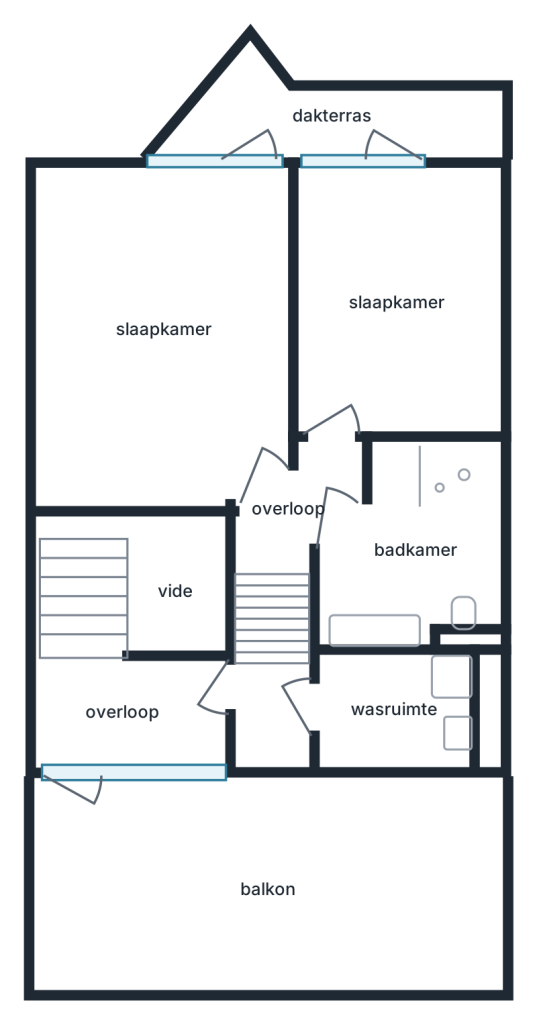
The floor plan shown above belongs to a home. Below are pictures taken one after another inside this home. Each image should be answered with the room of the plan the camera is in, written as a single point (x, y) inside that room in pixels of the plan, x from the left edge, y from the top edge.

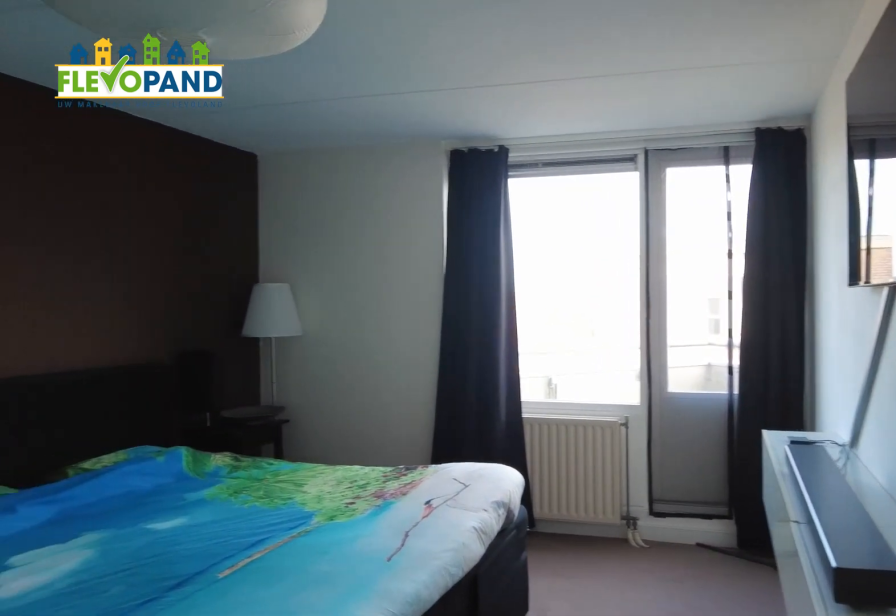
(81, 203)
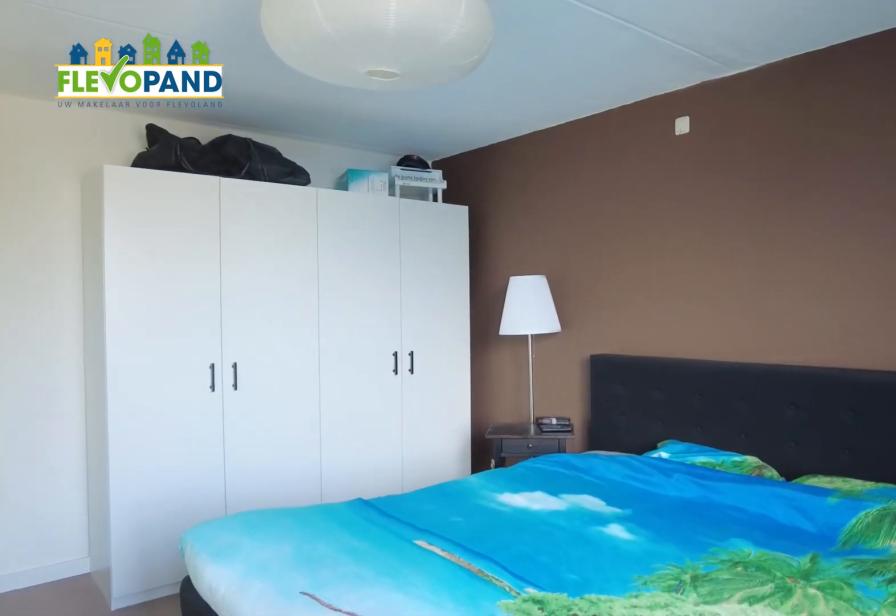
(81, 203)
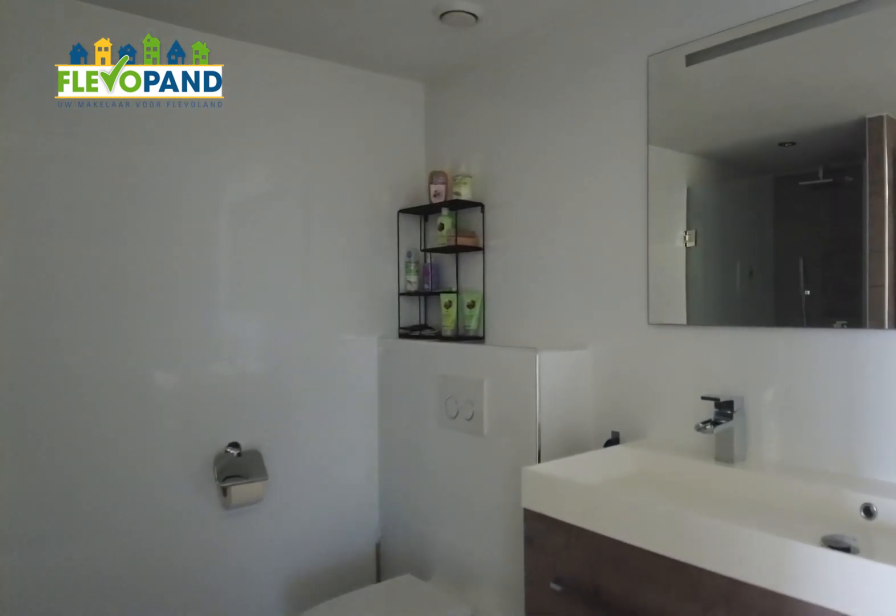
(373, 629)
